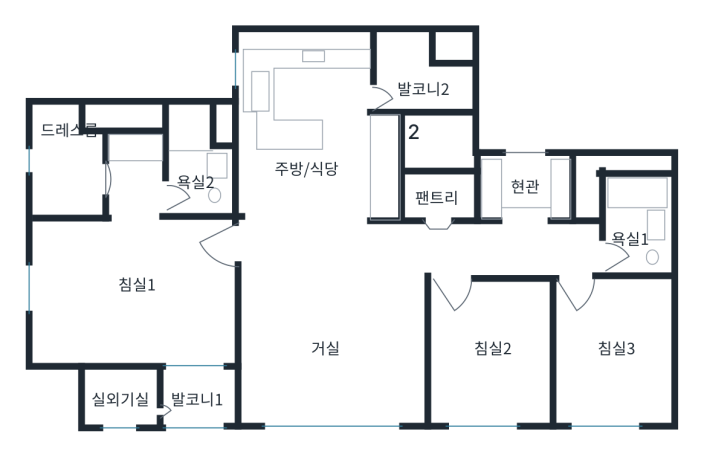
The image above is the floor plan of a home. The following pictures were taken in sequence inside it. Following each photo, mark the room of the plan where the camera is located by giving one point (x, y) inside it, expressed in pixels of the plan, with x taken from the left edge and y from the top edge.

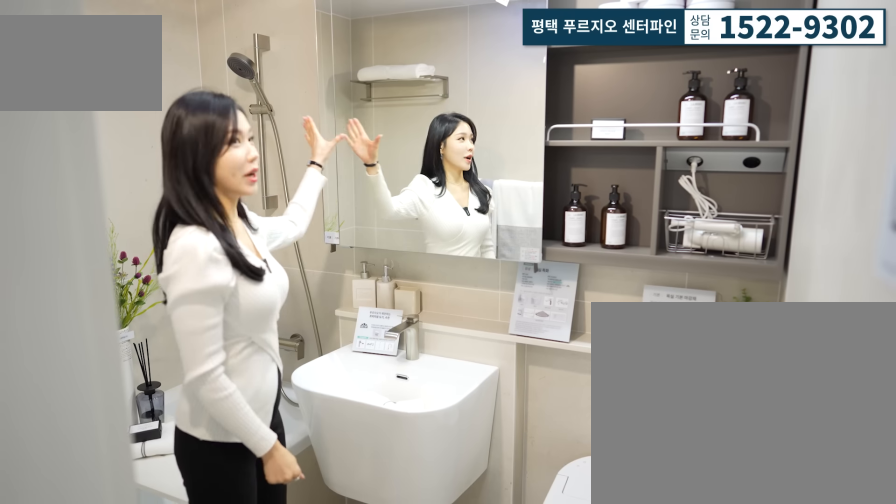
(628, 234)
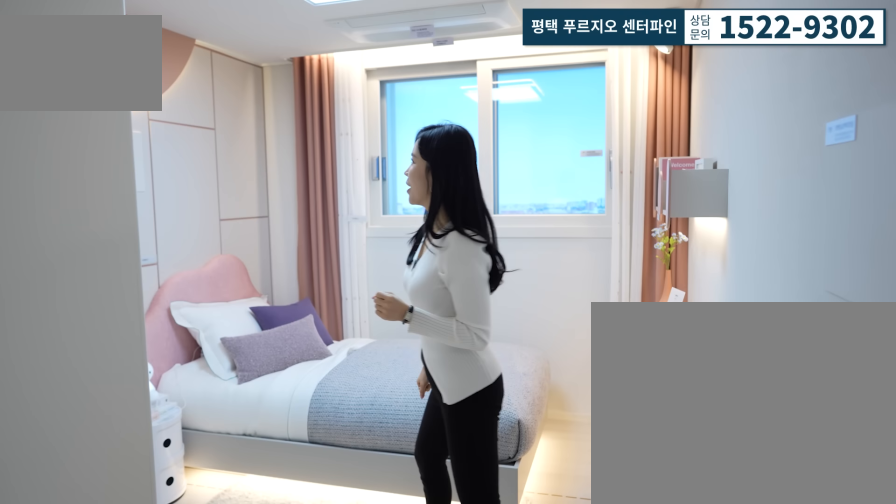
(620, 346)
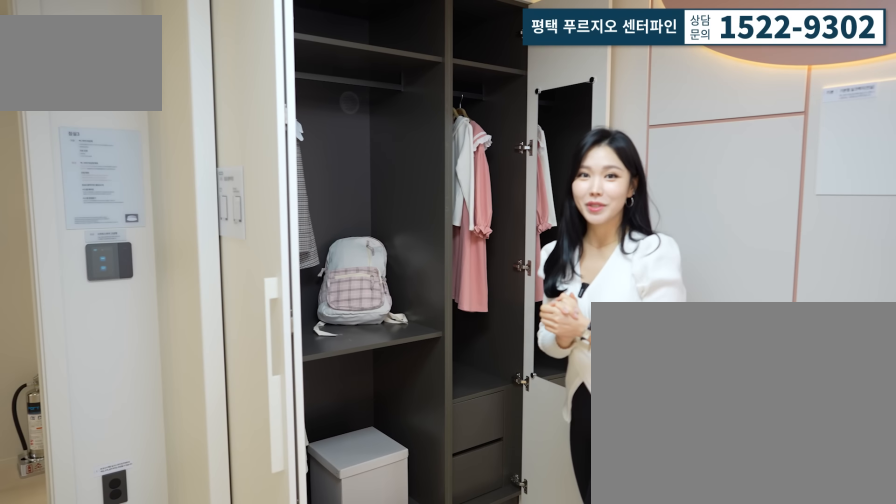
(620, 346)
